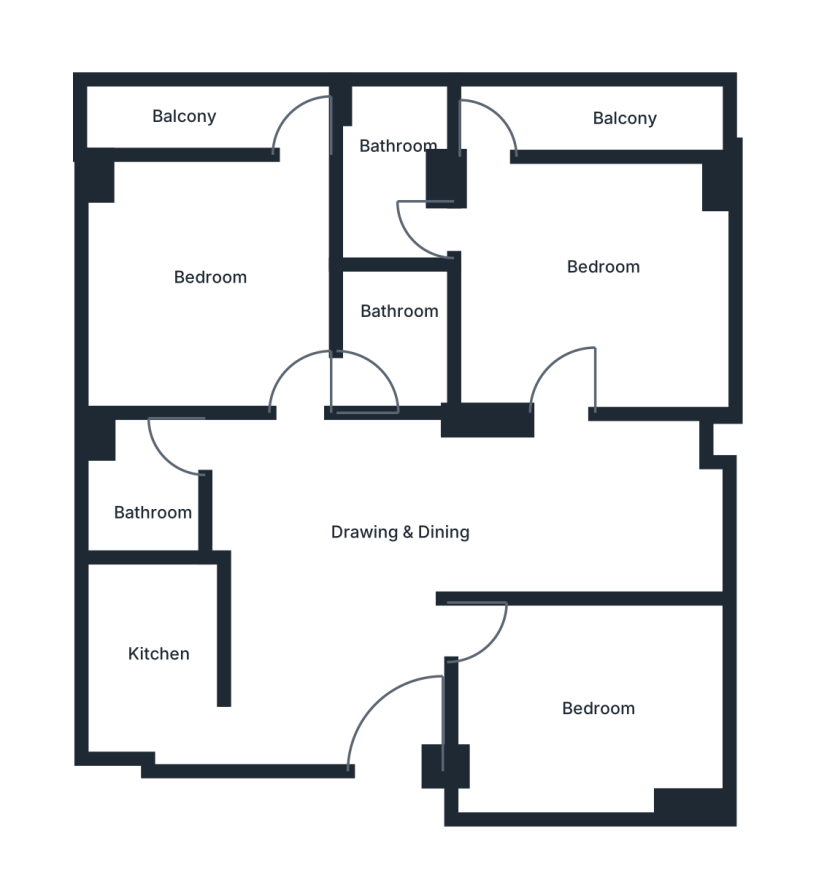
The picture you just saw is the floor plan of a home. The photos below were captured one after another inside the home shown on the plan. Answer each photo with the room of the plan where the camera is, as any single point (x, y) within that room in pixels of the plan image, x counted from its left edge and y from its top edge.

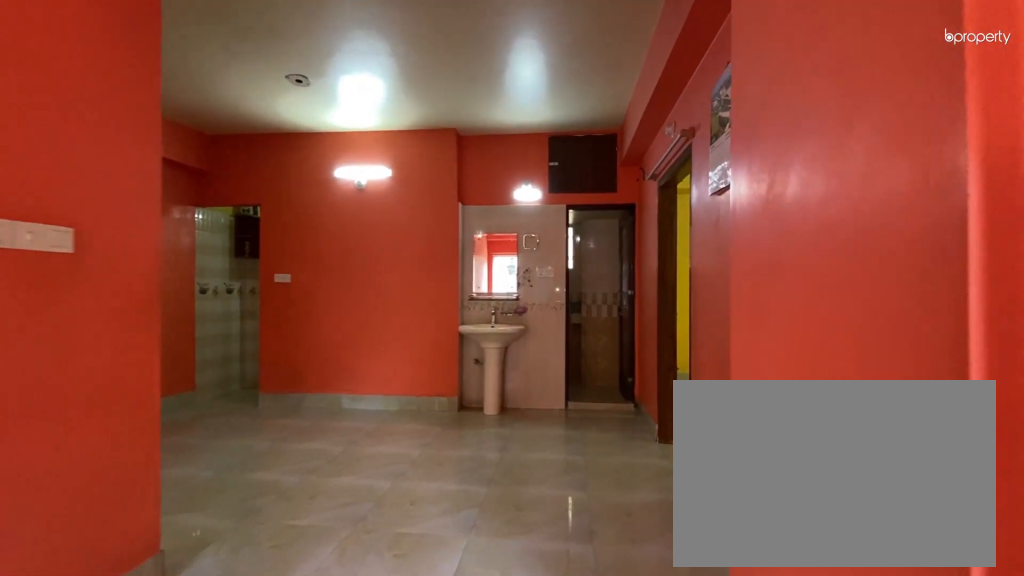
(394, 542)
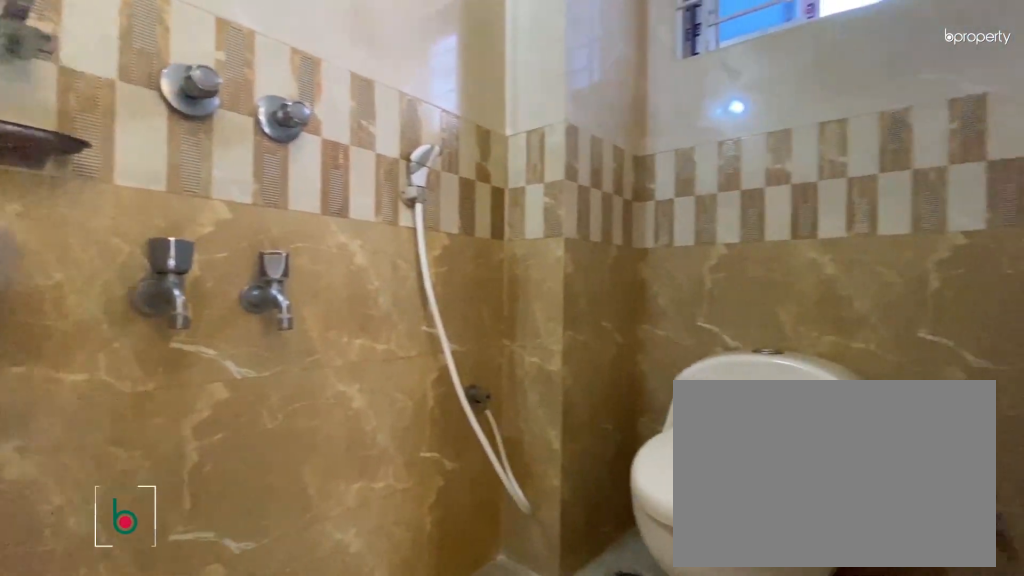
(386, 186)
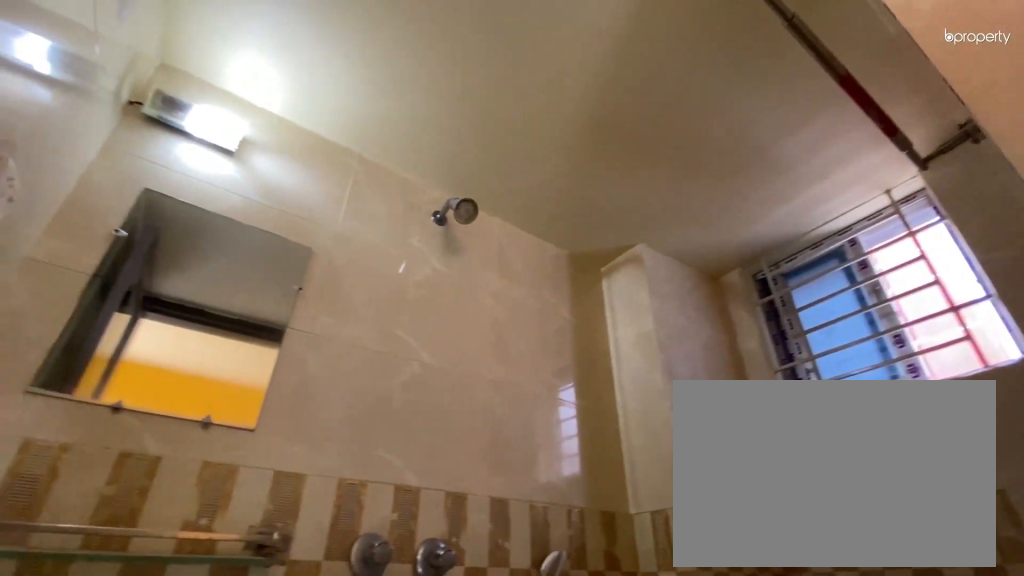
(386, 186)
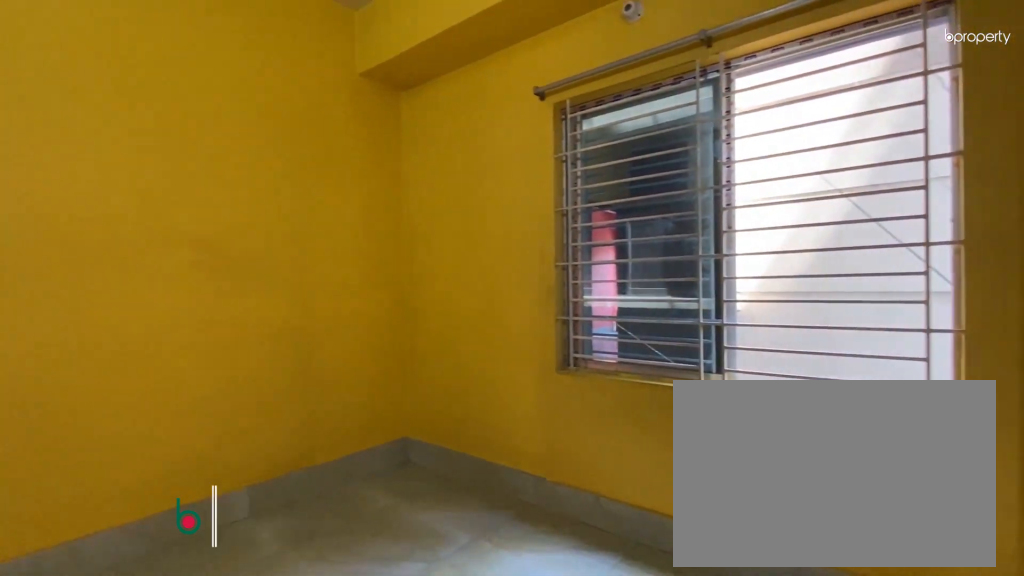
(226, 296)
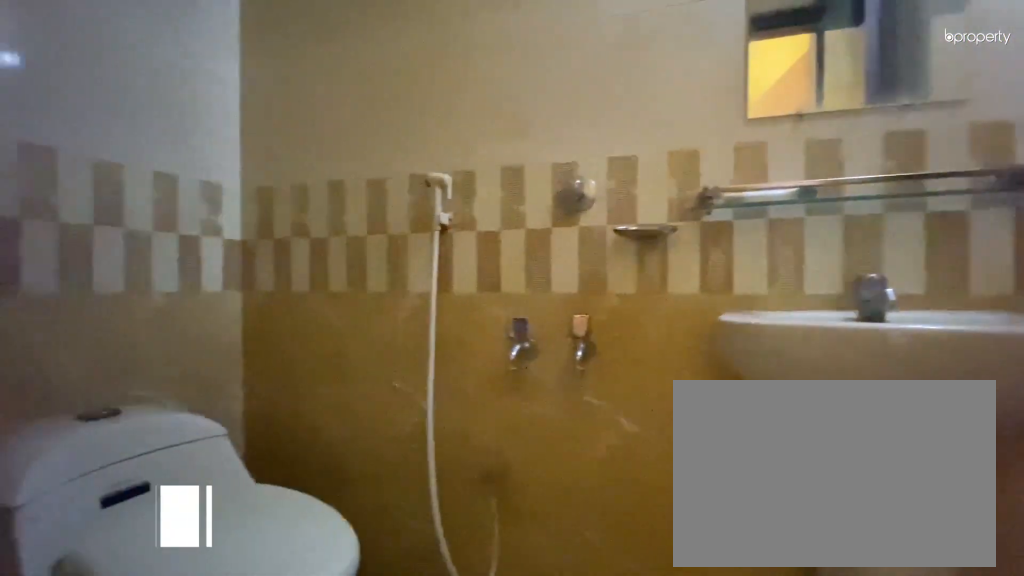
(395, 351)
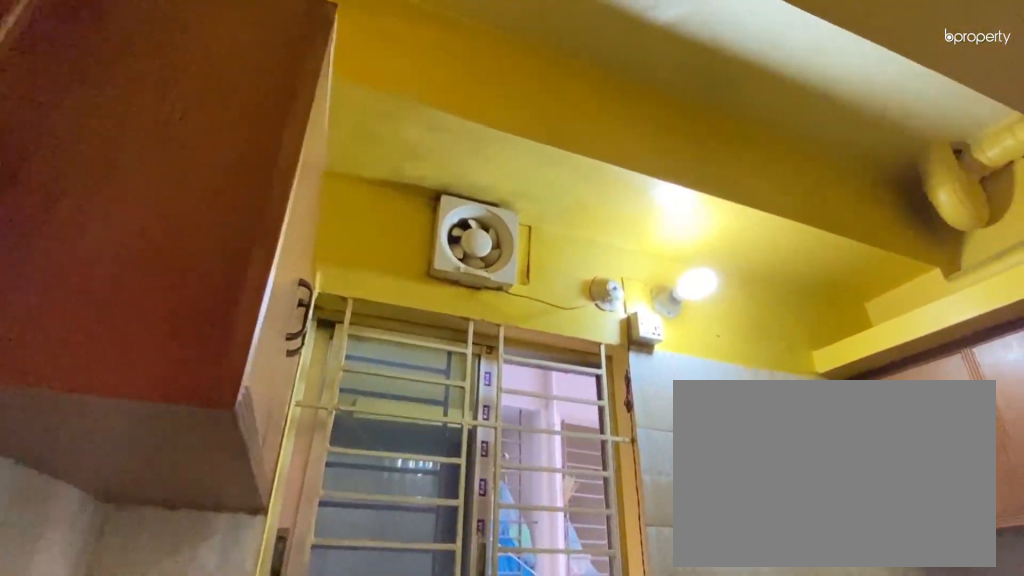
(156, 653)
